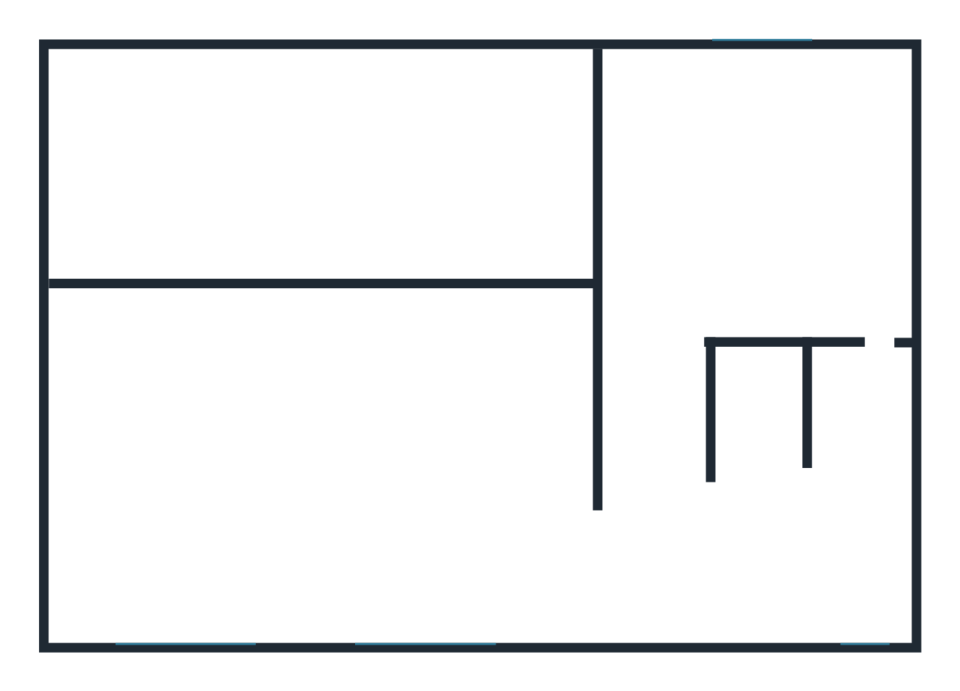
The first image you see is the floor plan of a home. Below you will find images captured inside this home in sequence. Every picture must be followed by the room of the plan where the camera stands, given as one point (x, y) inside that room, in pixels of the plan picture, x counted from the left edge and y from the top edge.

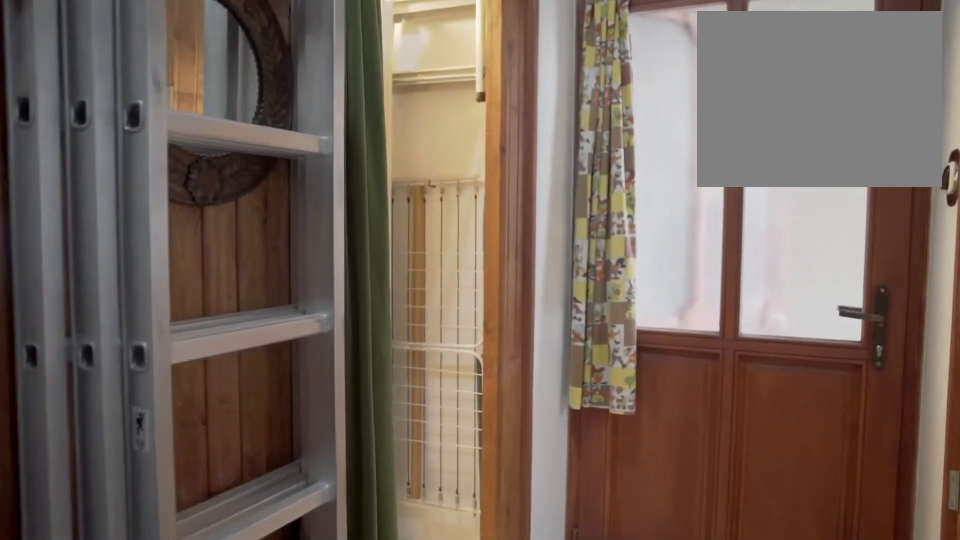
(673, 205)
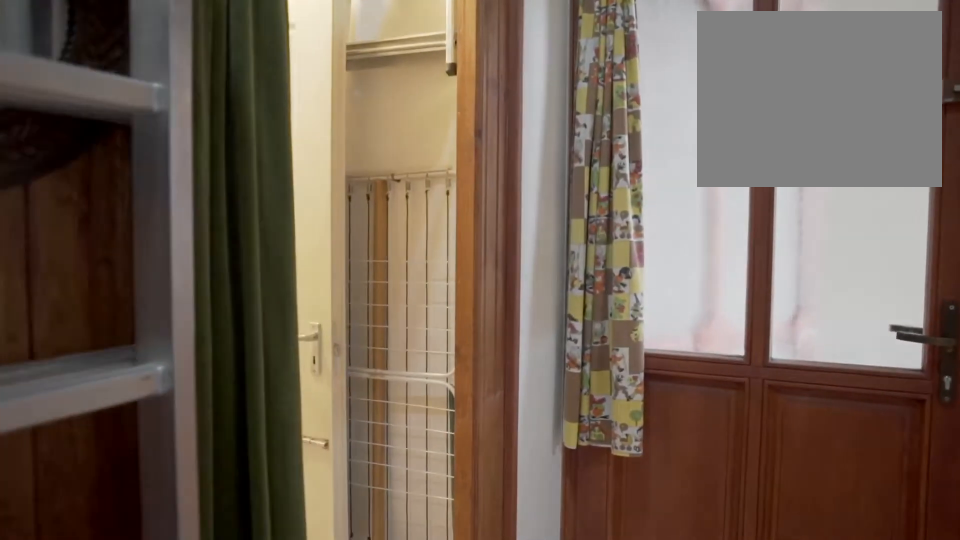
(678, 218)
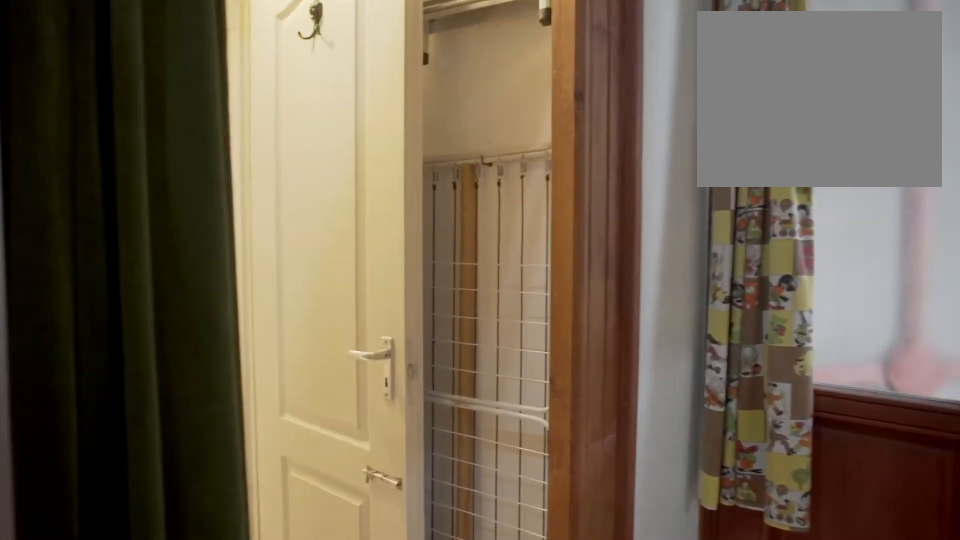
(682, 233)
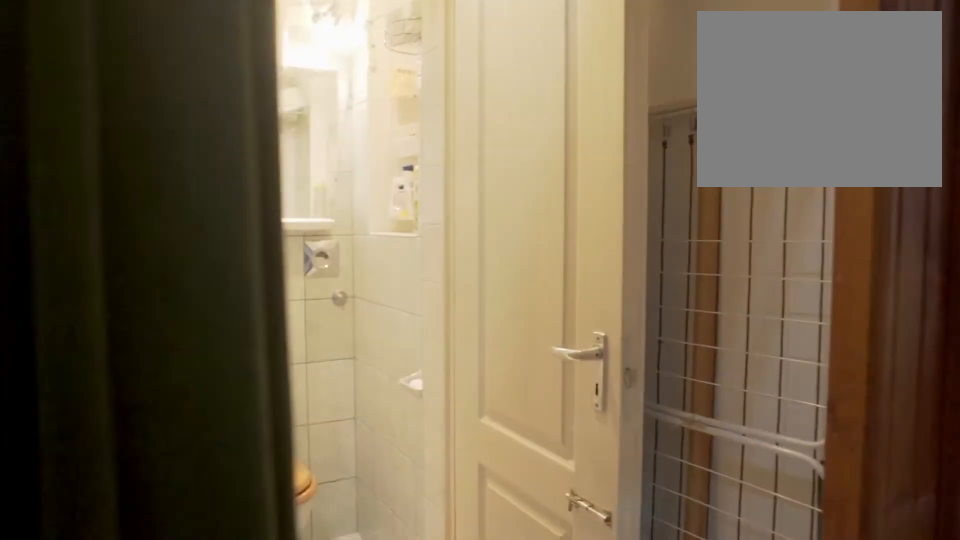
(686, 249)
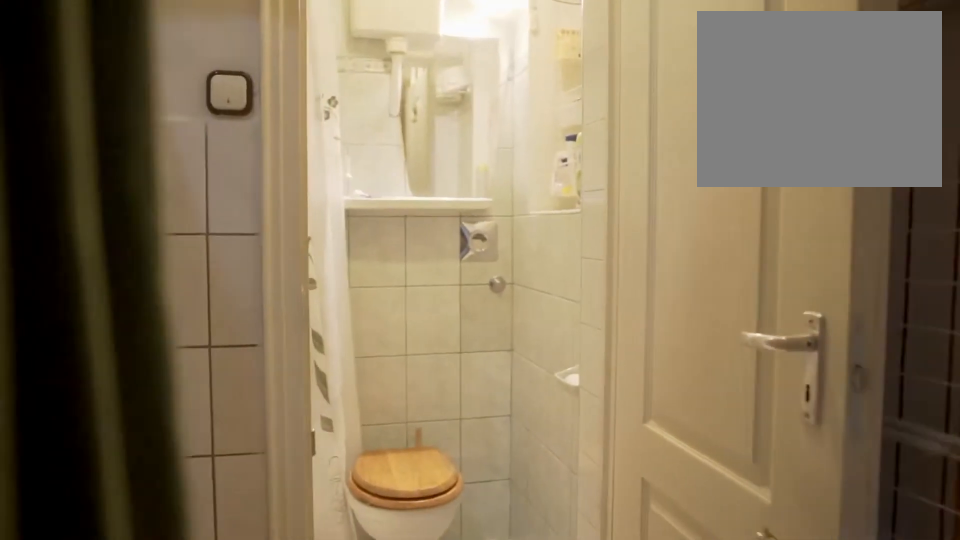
(690, 265)
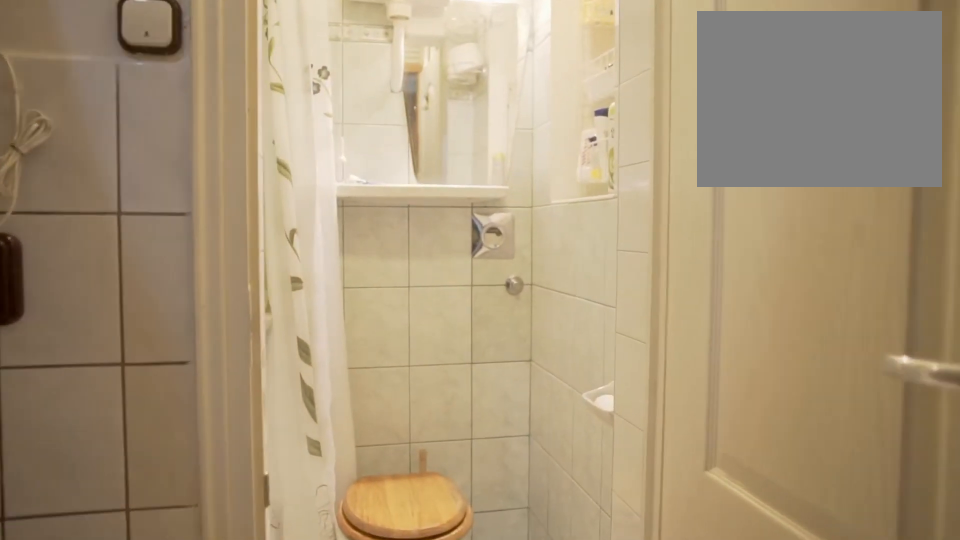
(697, 284)
